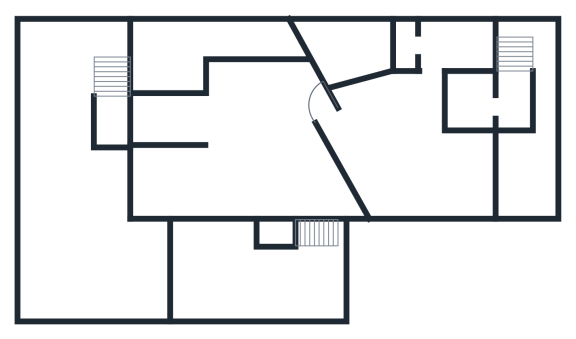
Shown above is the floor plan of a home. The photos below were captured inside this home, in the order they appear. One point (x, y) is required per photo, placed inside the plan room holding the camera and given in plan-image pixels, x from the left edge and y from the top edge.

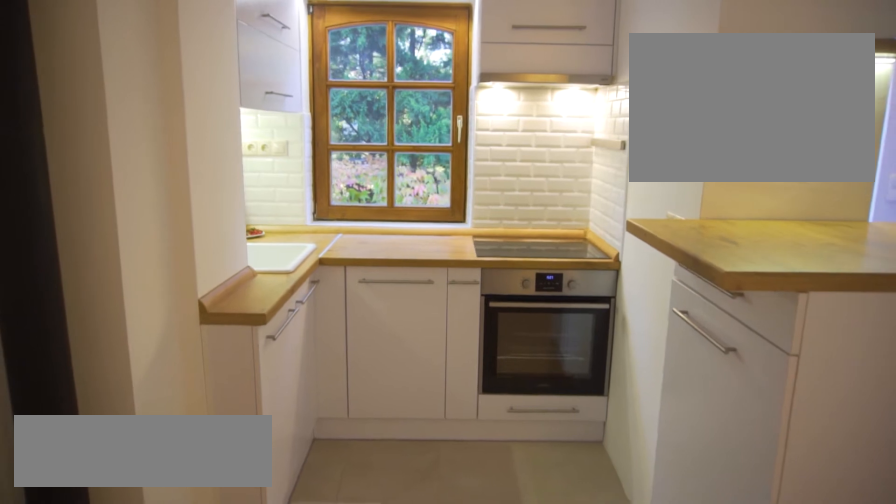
(179, 166)
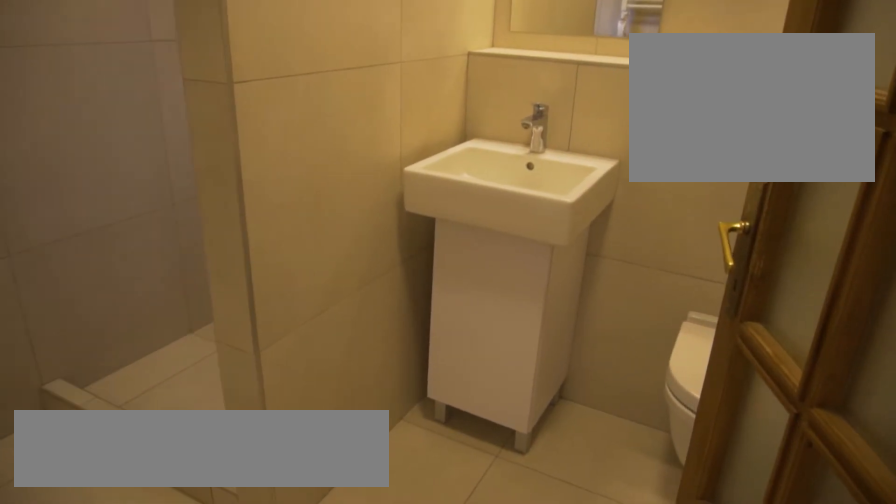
(179, 53)
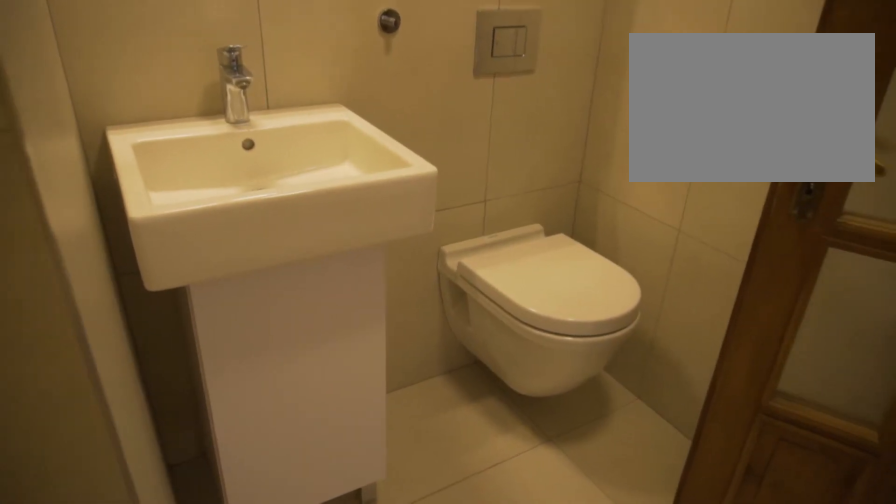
(179, 53)
